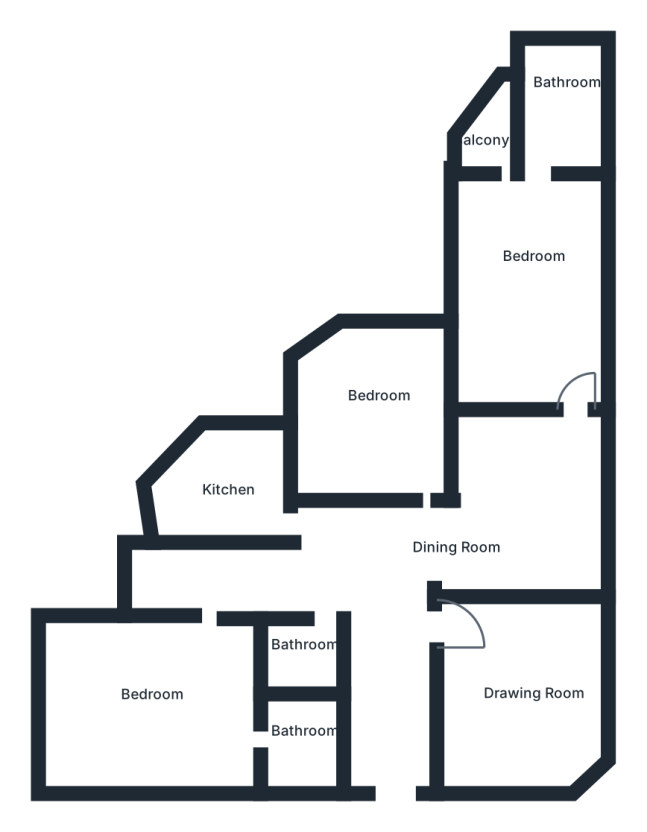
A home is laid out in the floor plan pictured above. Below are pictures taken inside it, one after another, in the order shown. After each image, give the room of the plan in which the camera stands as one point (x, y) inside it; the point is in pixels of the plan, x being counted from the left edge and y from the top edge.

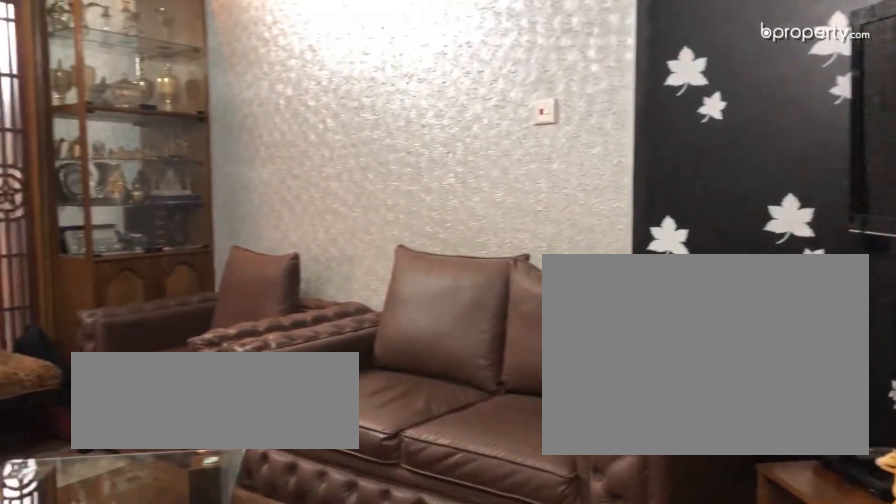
(532, 696)
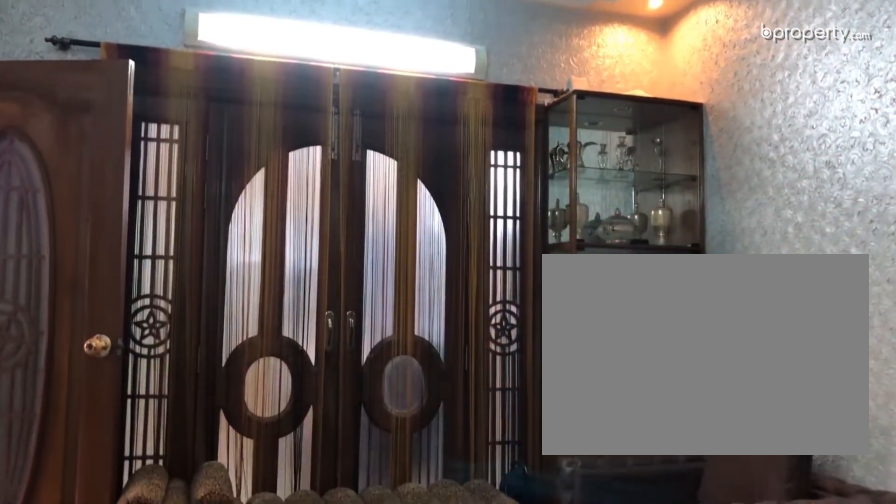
(527, 690)
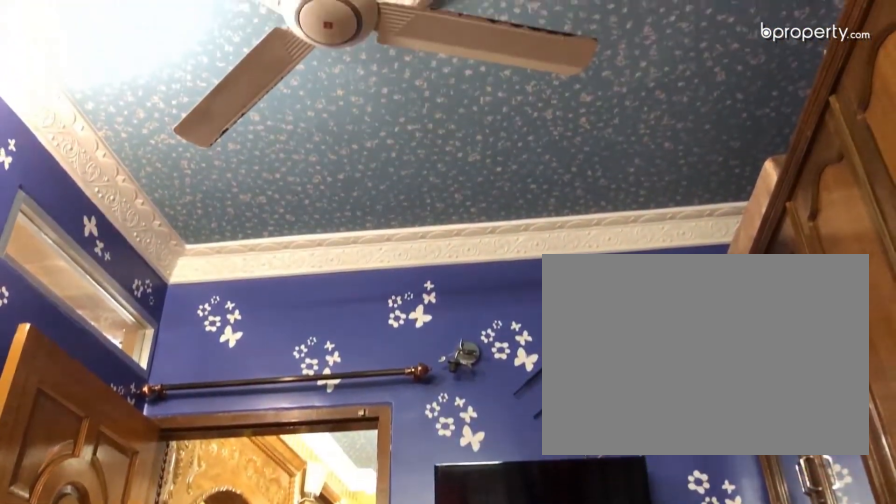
(385, 418)
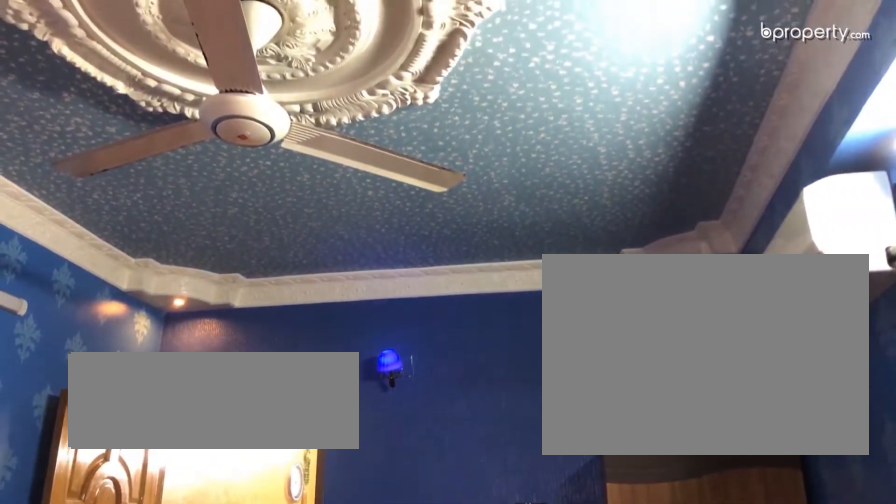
(549, 263)
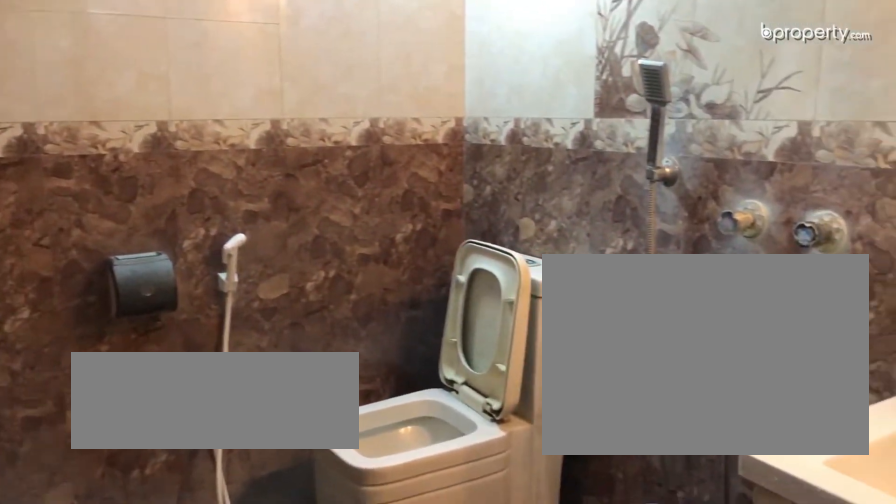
(559, 111)
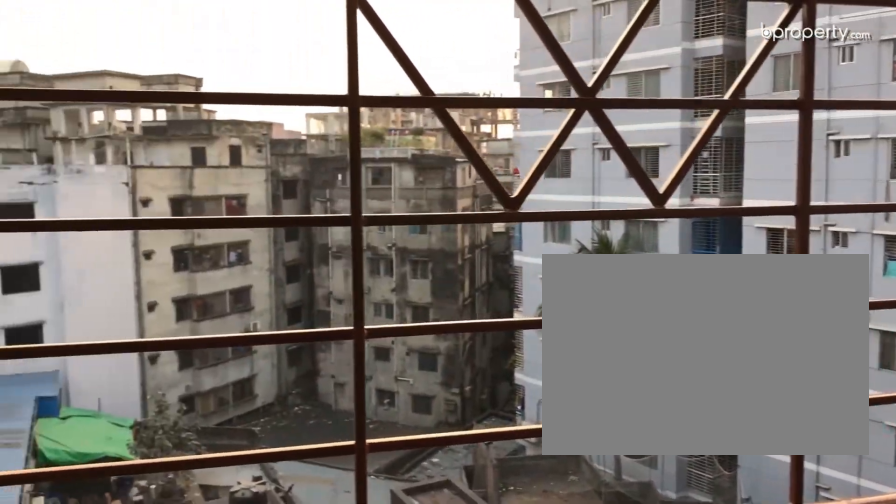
(497, 140)
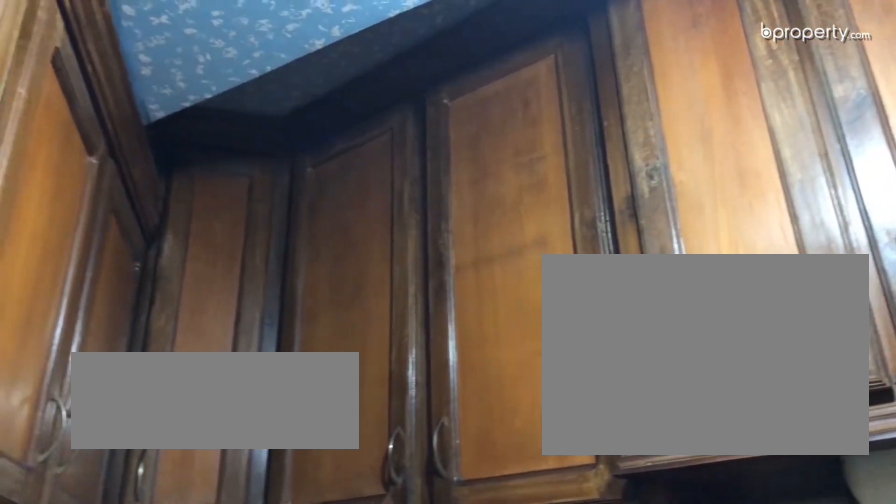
(229, 498)
